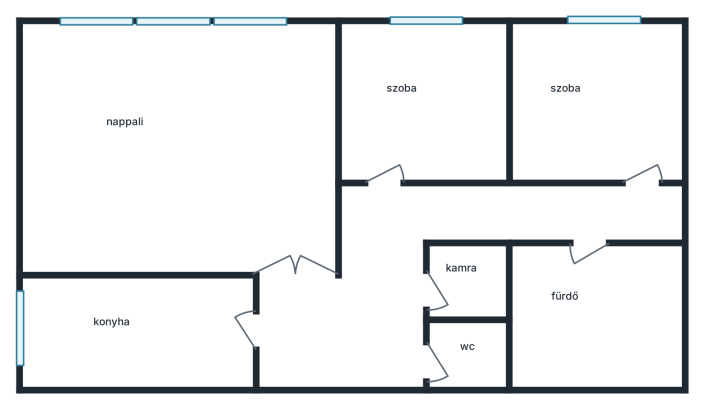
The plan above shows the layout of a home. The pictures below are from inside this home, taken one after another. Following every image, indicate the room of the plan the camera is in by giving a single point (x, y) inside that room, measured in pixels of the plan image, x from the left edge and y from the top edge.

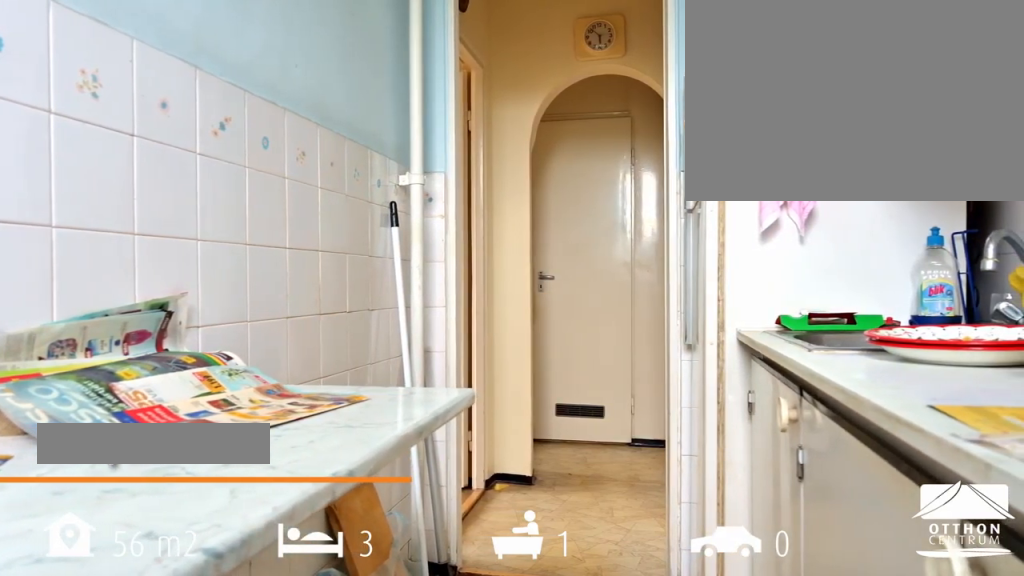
(190, 333)
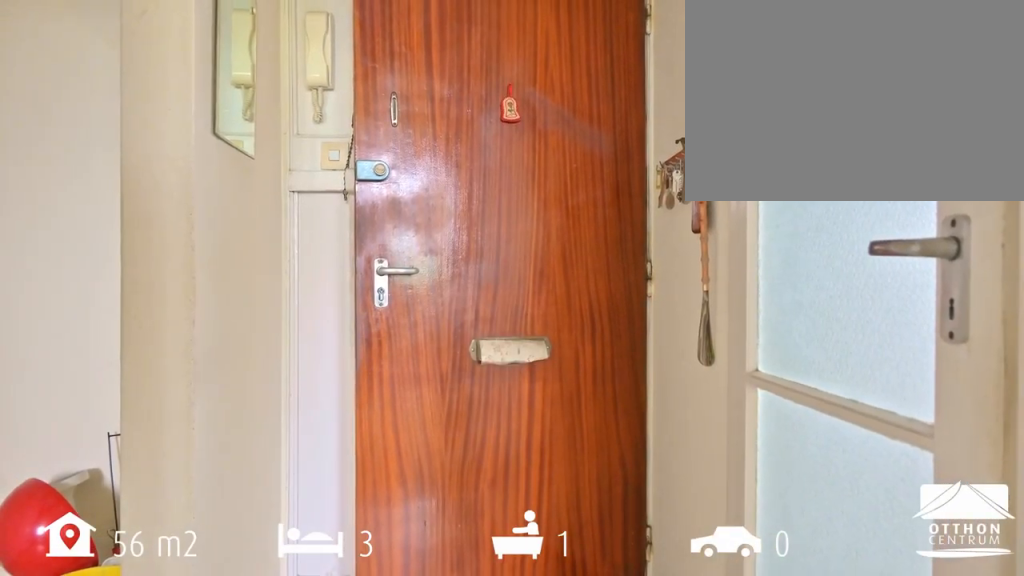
(637, 211)
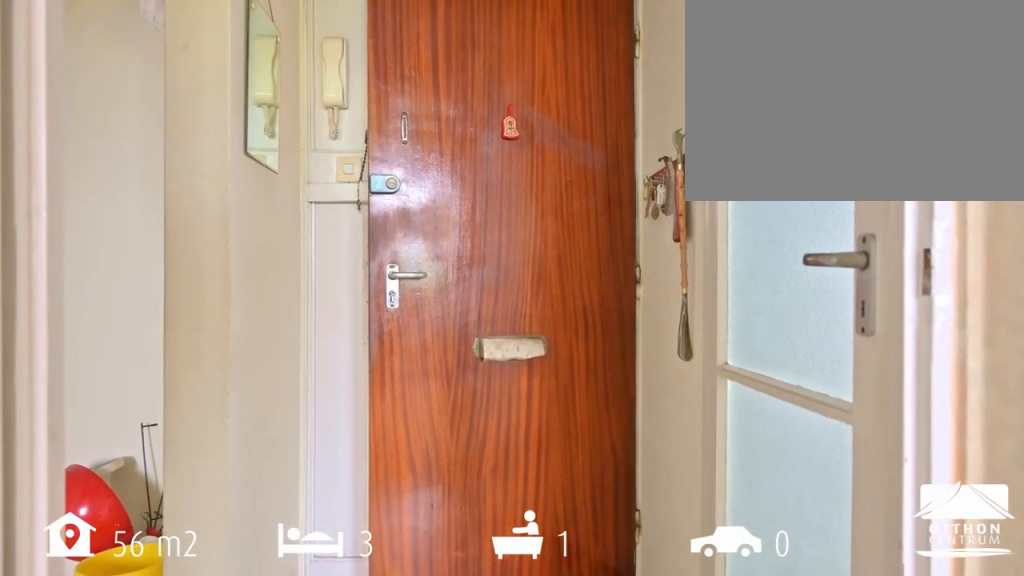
(637, 211)
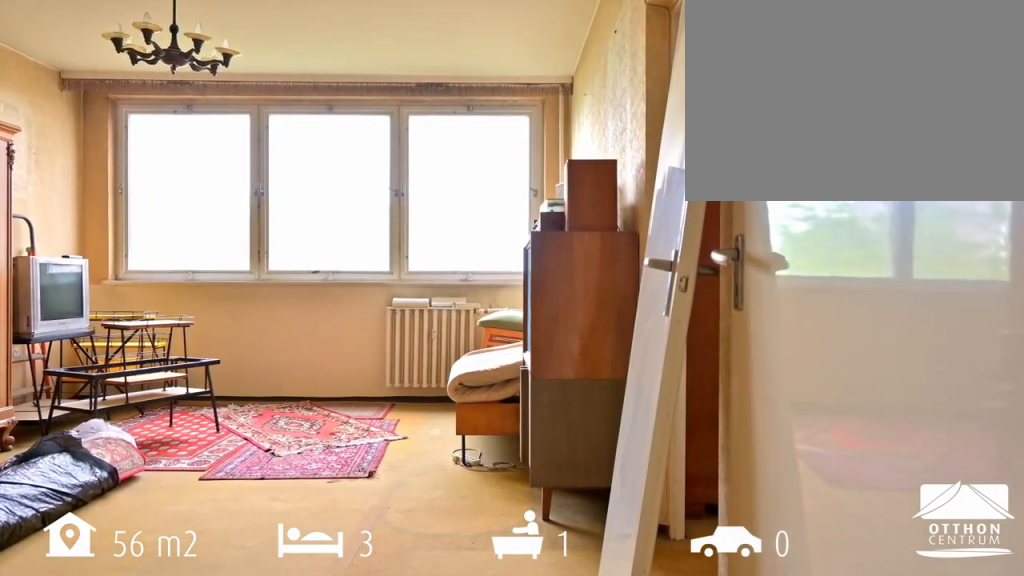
(167, 185)
